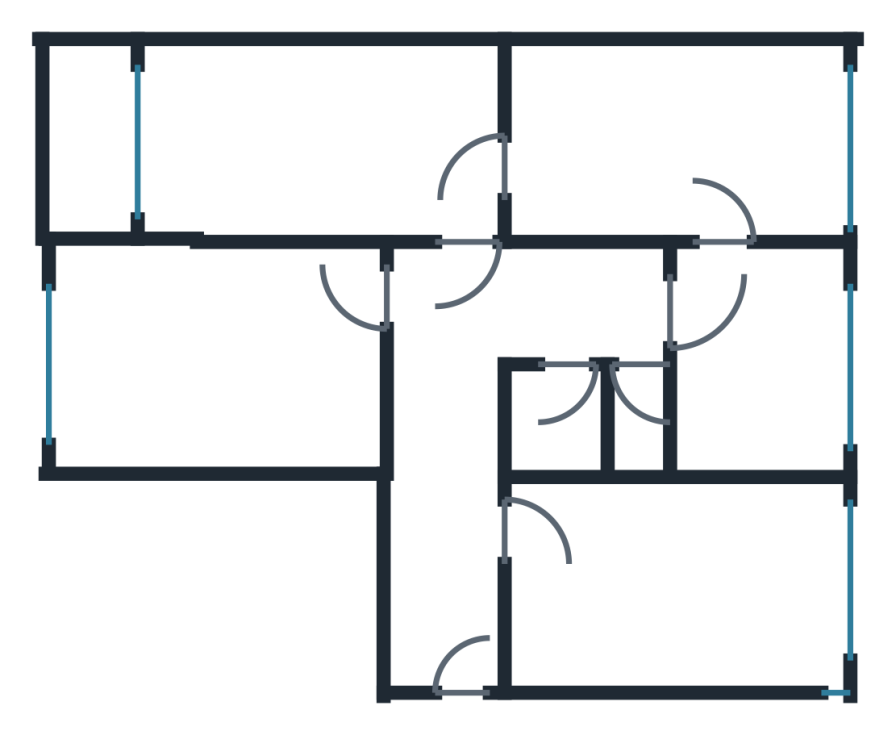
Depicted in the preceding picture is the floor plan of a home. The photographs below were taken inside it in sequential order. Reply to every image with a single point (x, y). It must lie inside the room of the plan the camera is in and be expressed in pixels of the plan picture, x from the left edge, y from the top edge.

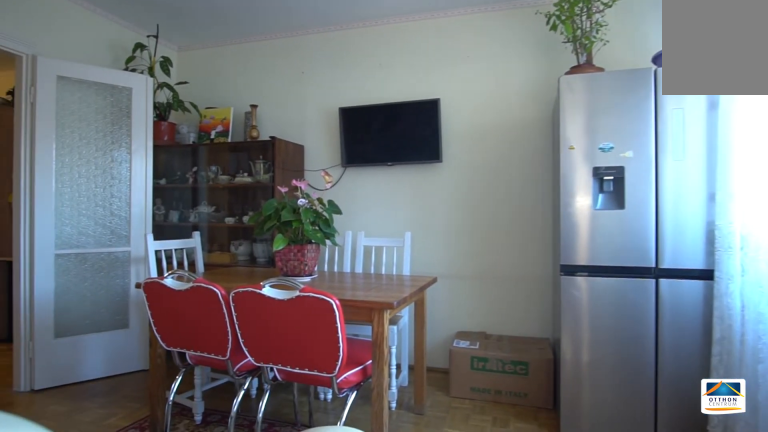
(705, 170)
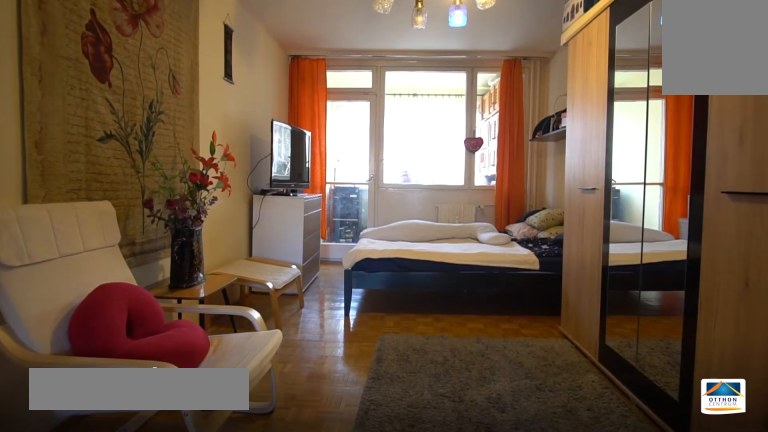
(280, 158)
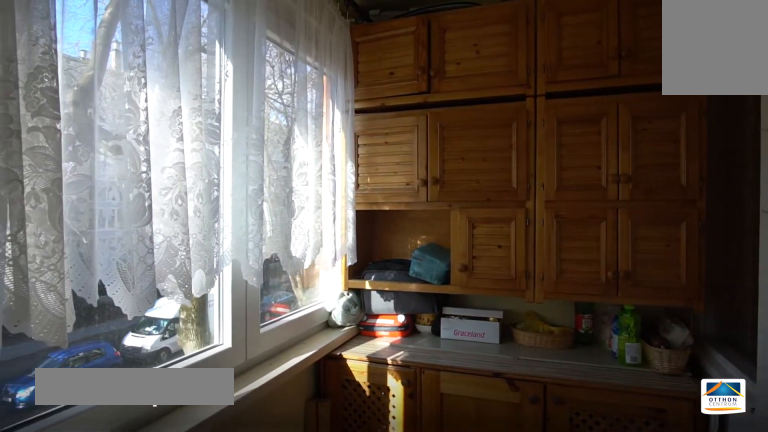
(99, 158)
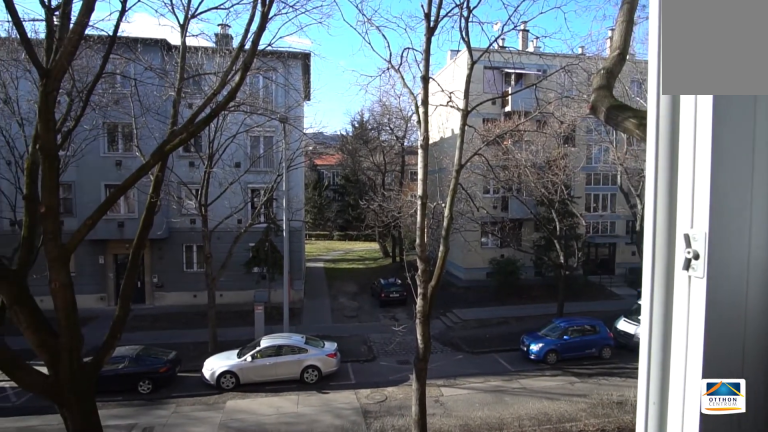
(99, 158)
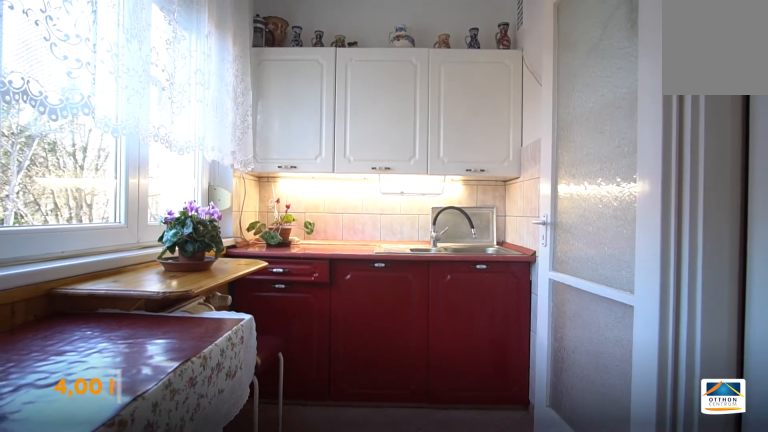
(770, 377)
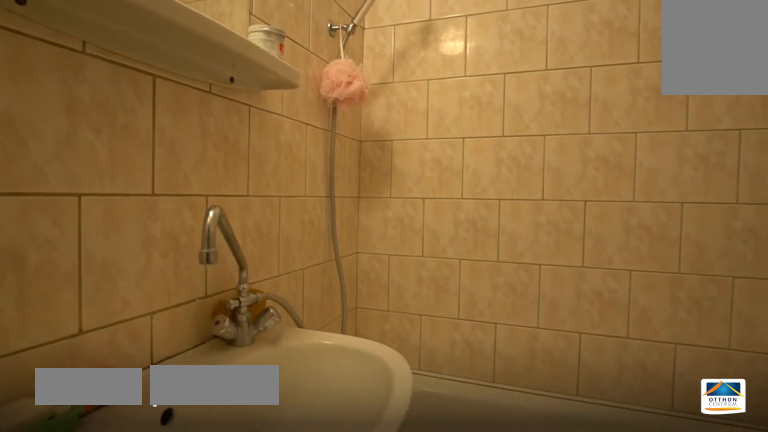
(551, 428)
